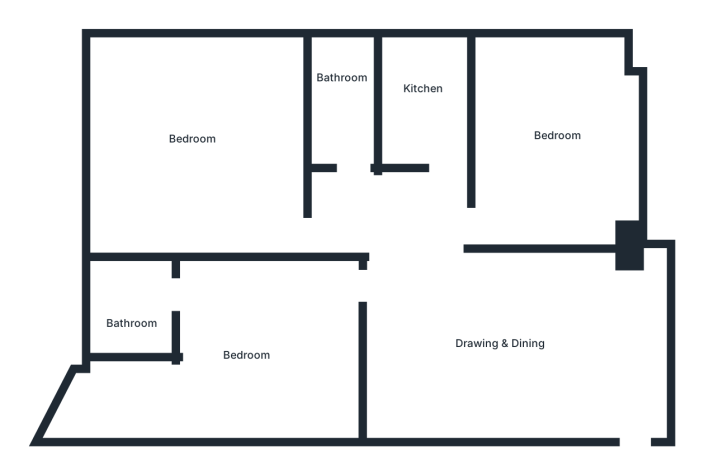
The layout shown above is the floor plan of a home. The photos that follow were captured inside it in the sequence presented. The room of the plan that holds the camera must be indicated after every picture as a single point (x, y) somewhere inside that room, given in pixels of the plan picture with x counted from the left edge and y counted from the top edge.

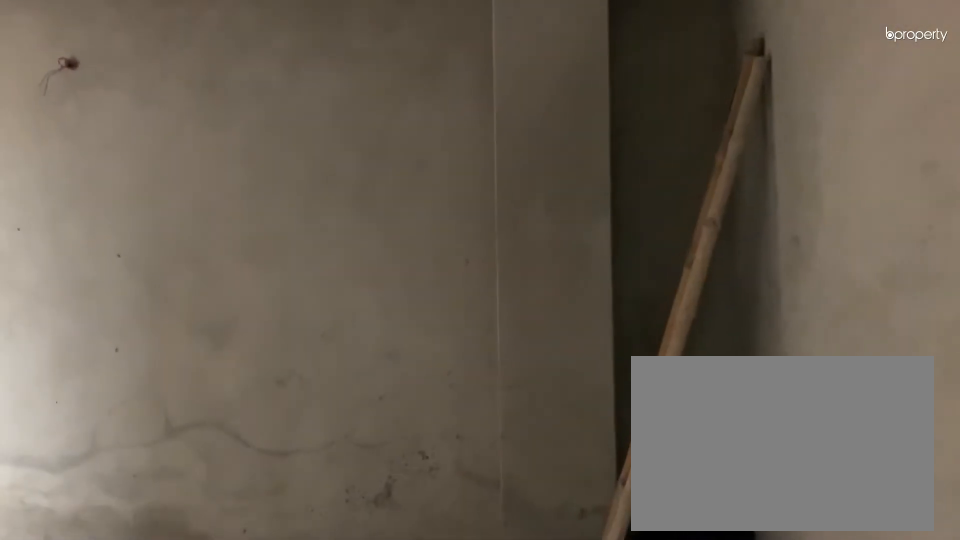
(638, 392)
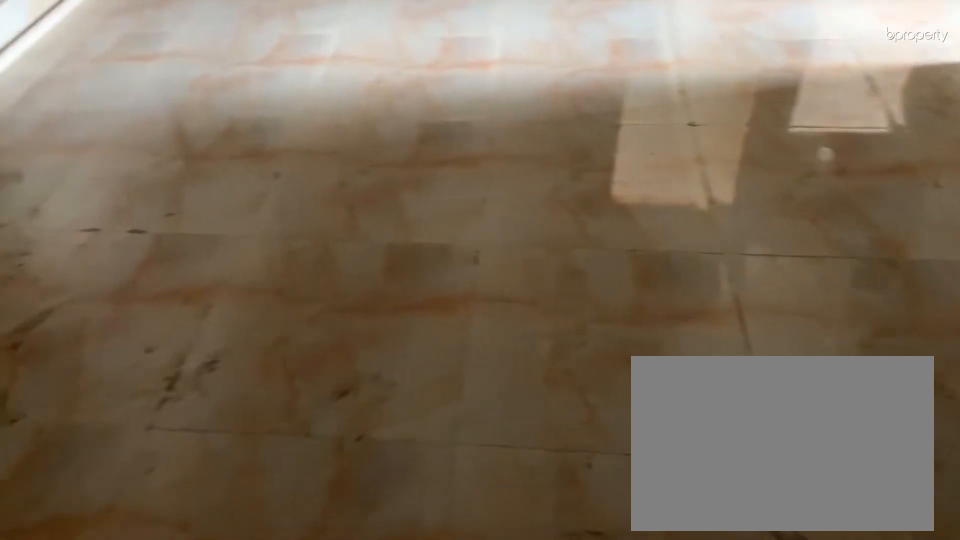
(512, 343)
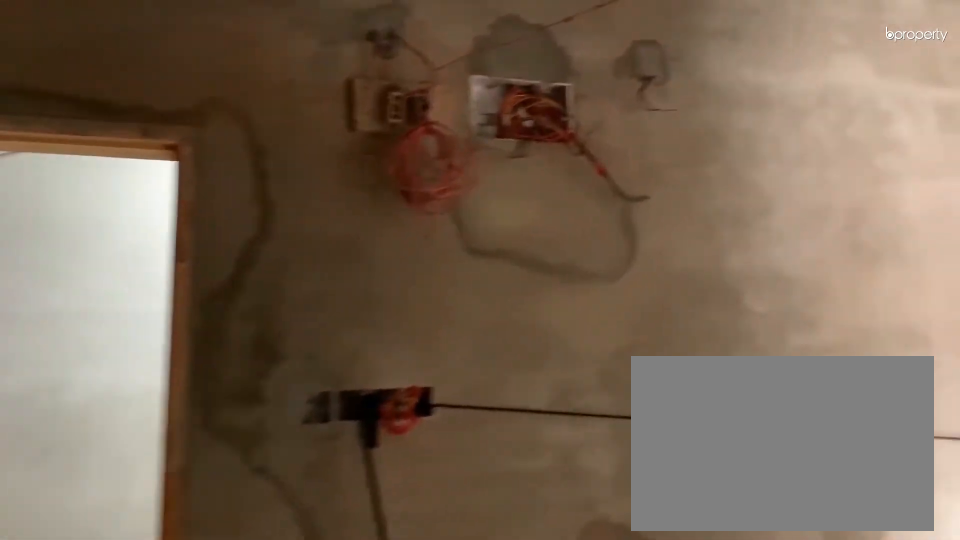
(512, 343)
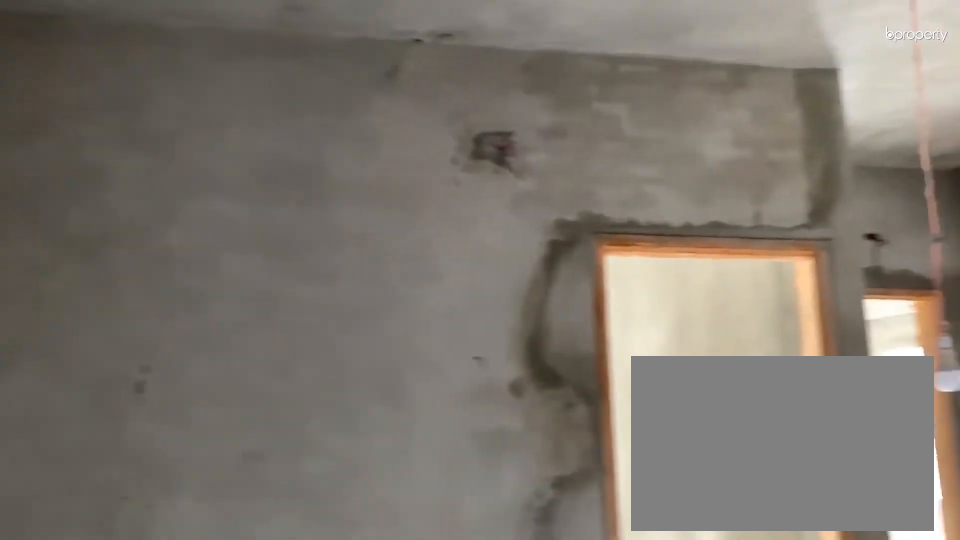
(399, 347)
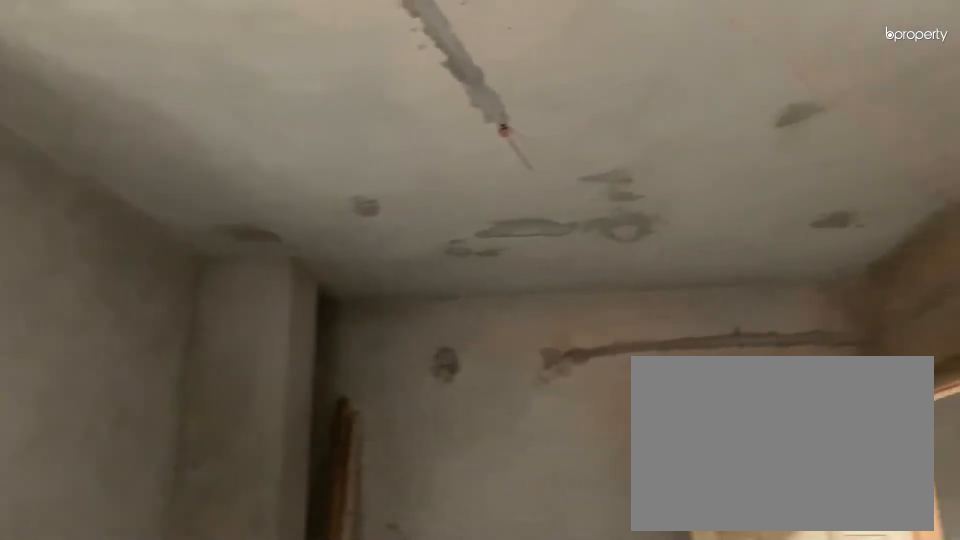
(513, 351)
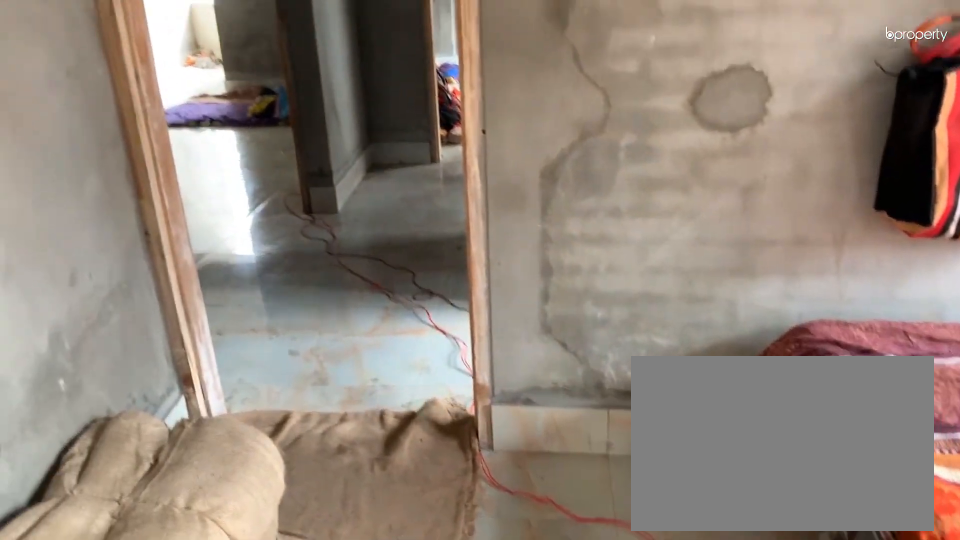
(549, 137)
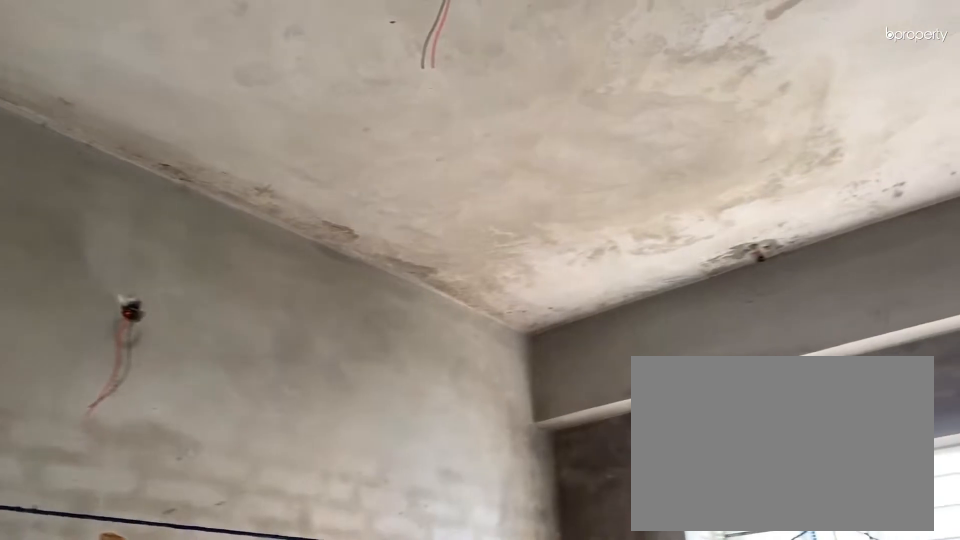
(549, 137)
